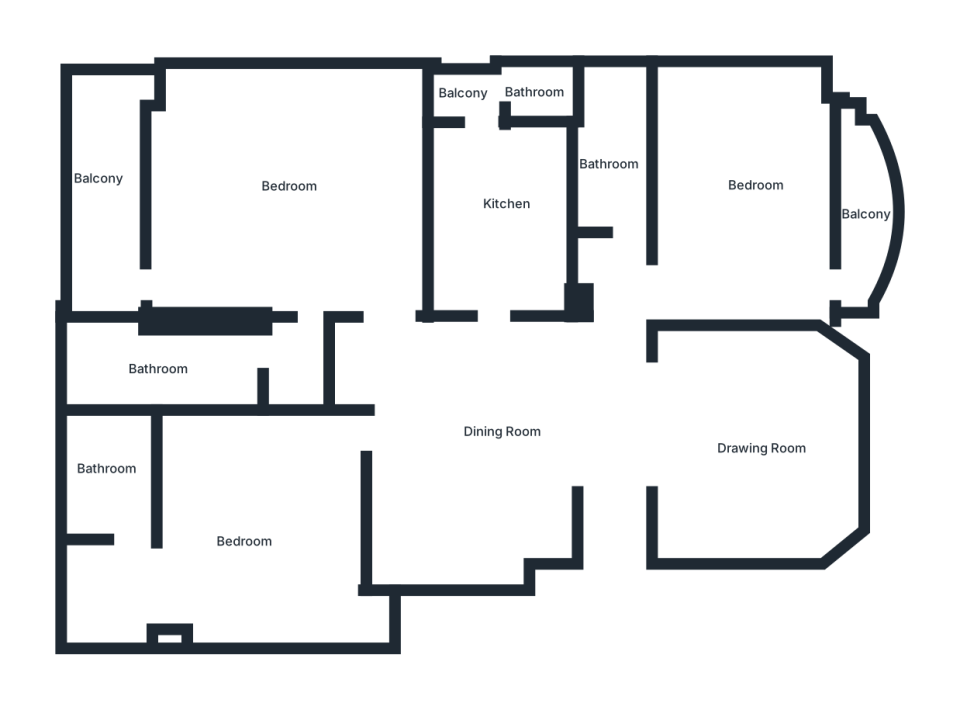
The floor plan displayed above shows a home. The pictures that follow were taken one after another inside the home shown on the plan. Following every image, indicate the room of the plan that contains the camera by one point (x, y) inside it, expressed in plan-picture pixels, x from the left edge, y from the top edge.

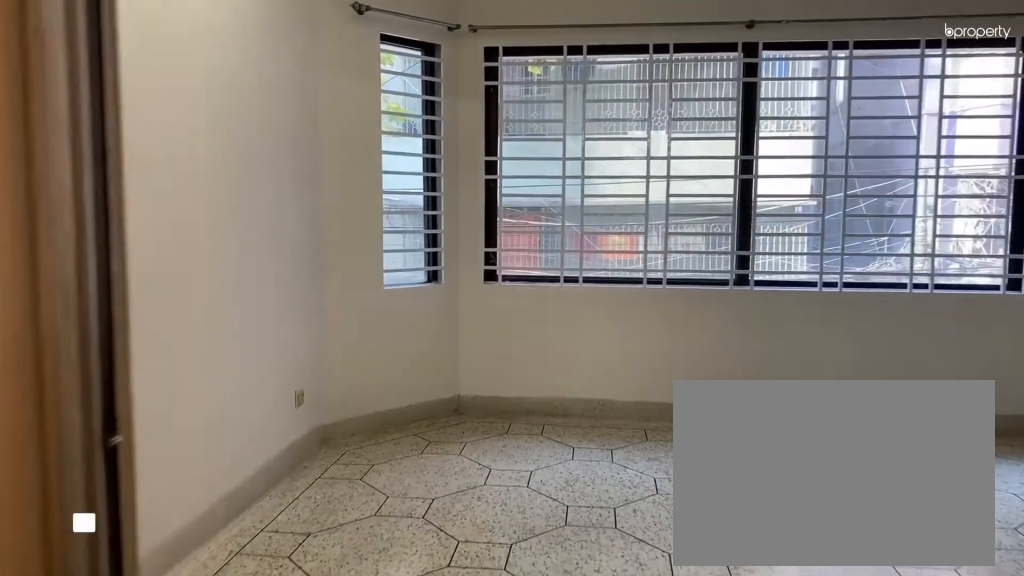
(676, 445)
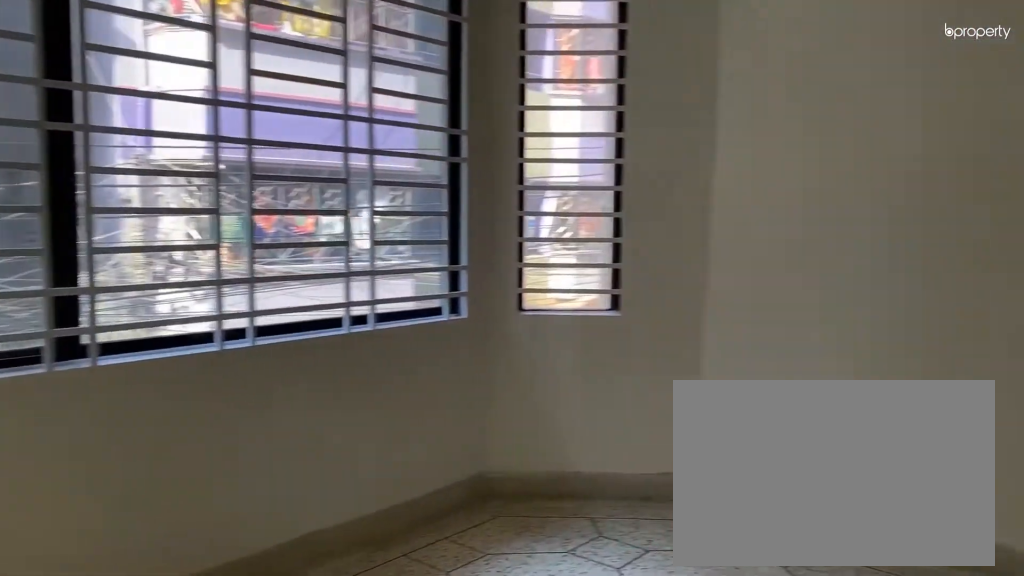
(765, 444)
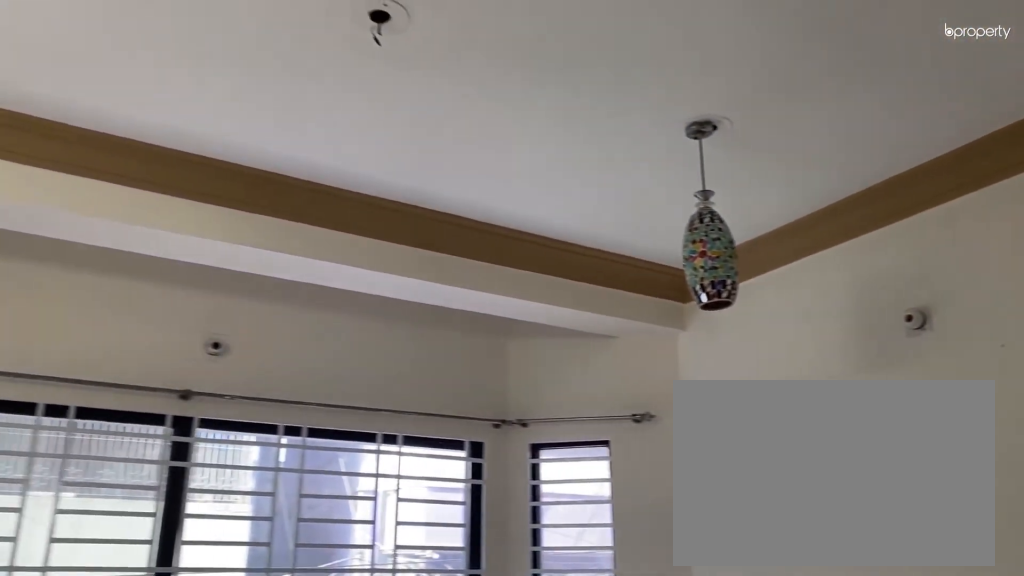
(765, 445)
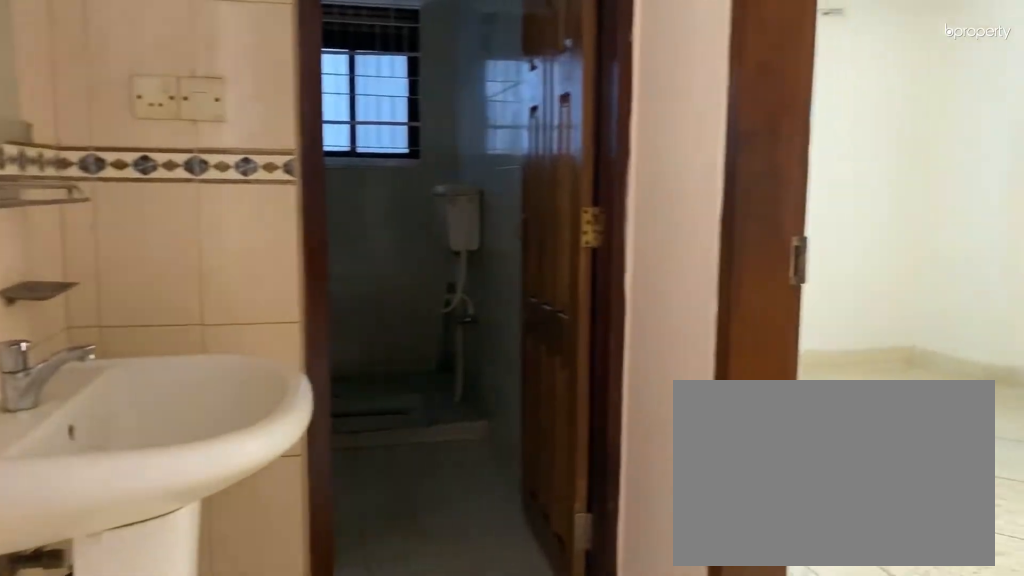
(611, 284)
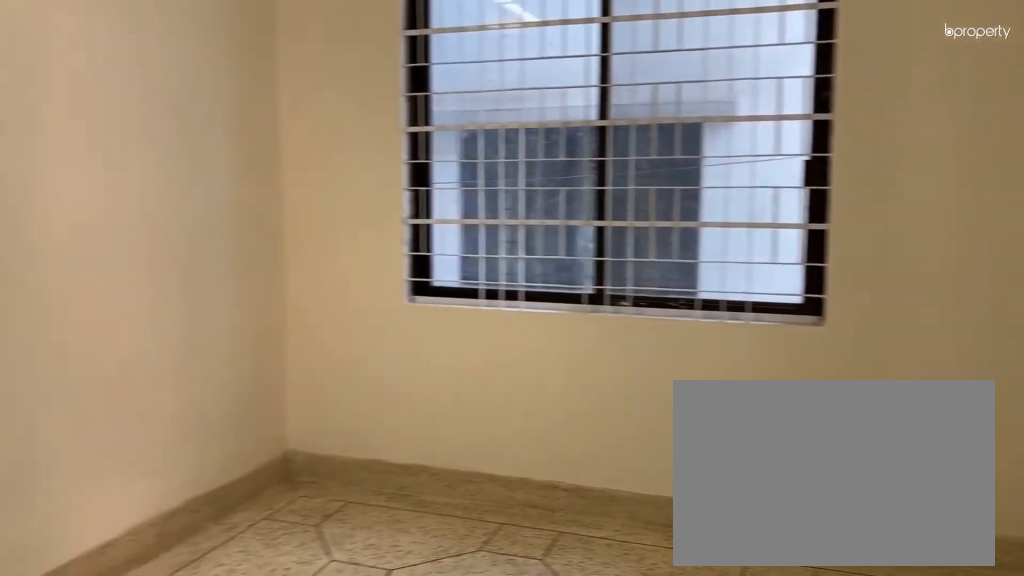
(742, 184)
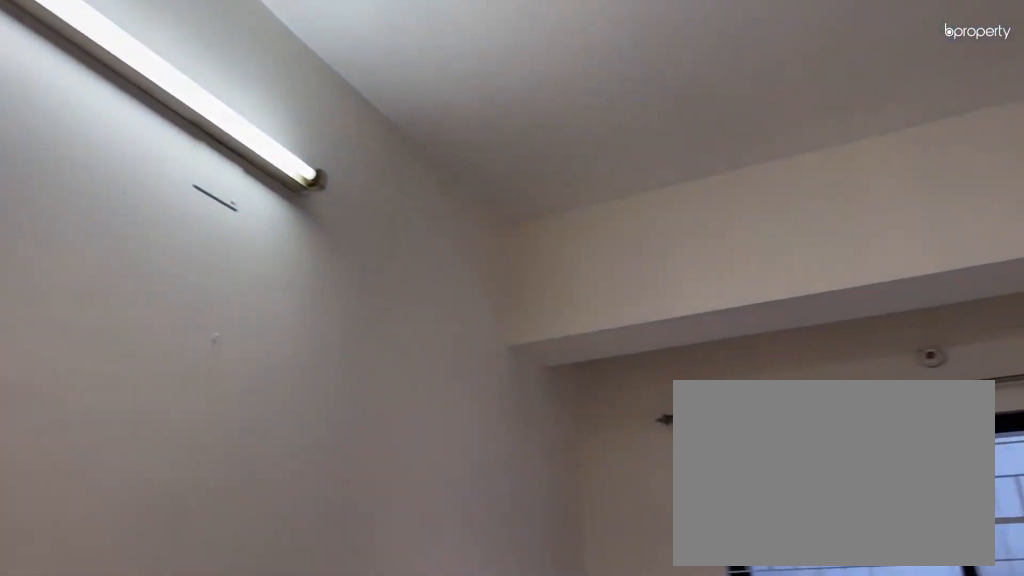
(742, 184)
